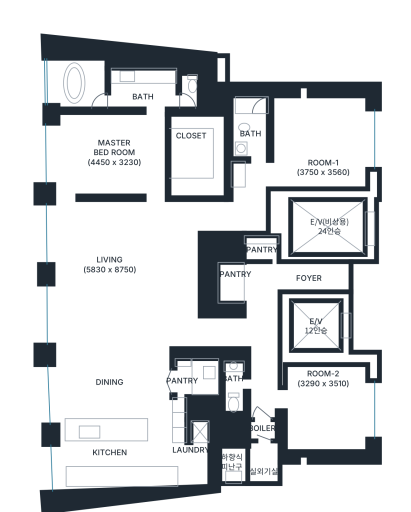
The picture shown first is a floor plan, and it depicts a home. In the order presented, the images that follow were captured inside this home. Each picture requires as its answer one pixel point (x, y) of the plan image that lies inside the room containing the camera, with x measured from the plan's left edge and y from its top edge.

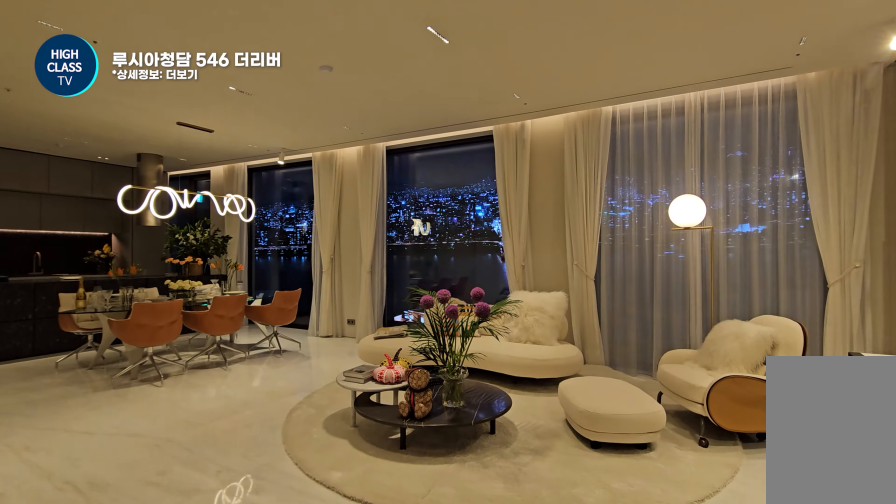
(120, 270)
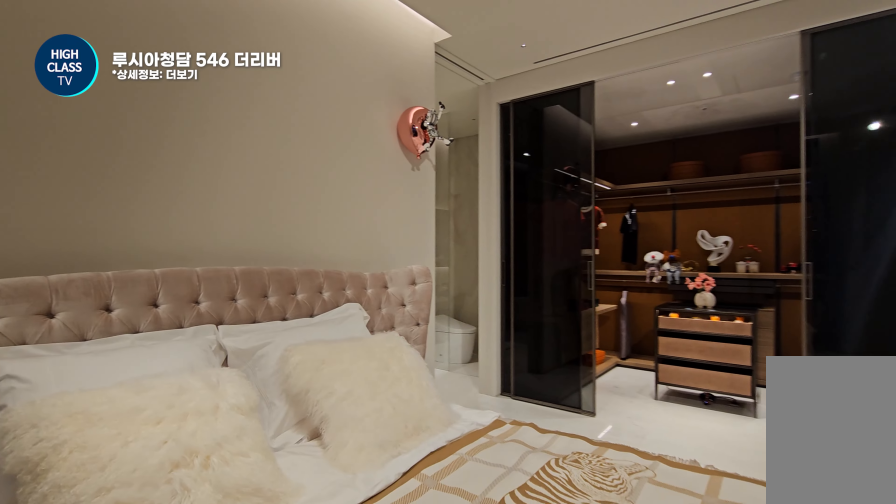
(138, 151)
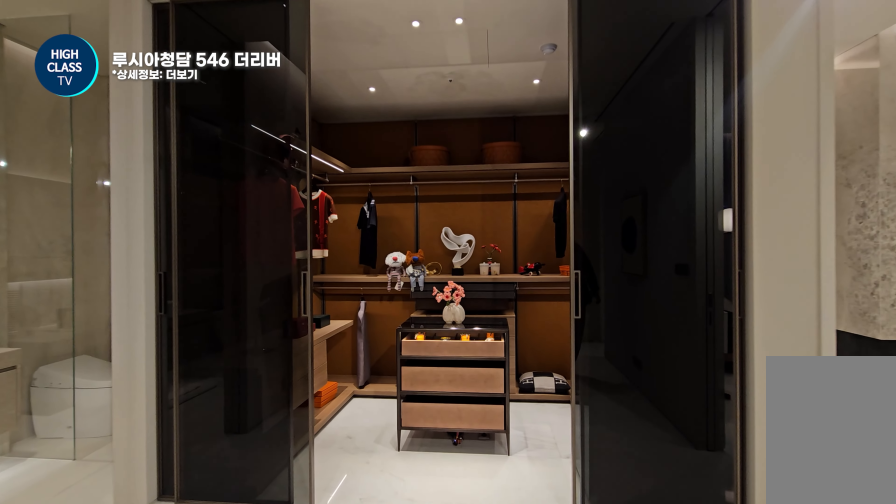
(138, 151)
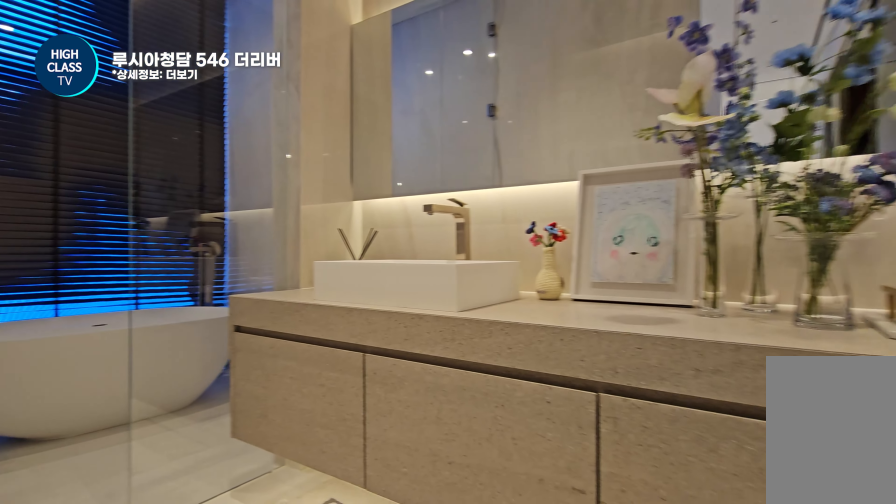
(125, 84)
